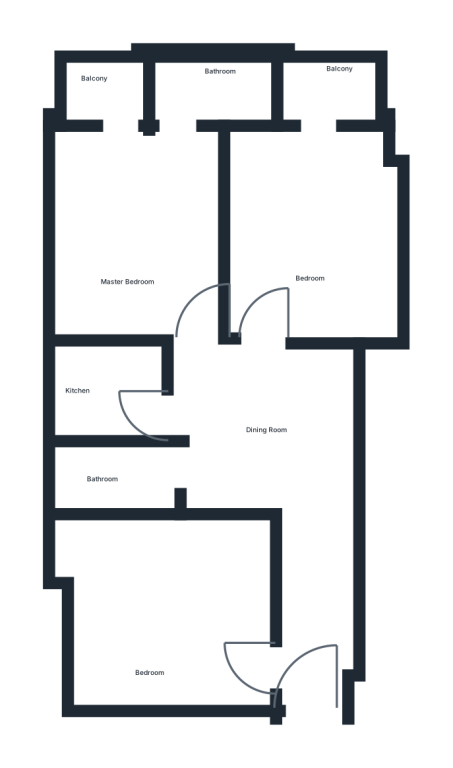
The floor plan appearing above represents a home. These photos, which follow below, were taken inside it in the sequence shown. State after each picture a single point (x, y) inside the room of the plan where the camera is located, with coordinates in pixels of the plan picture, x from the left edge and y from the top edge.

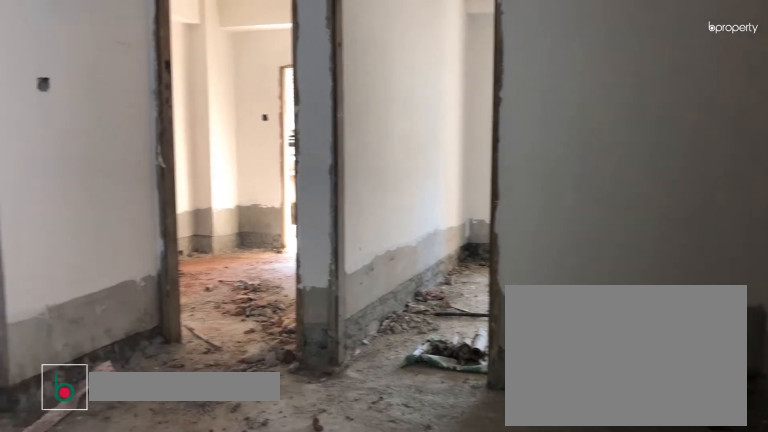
(276, 419)
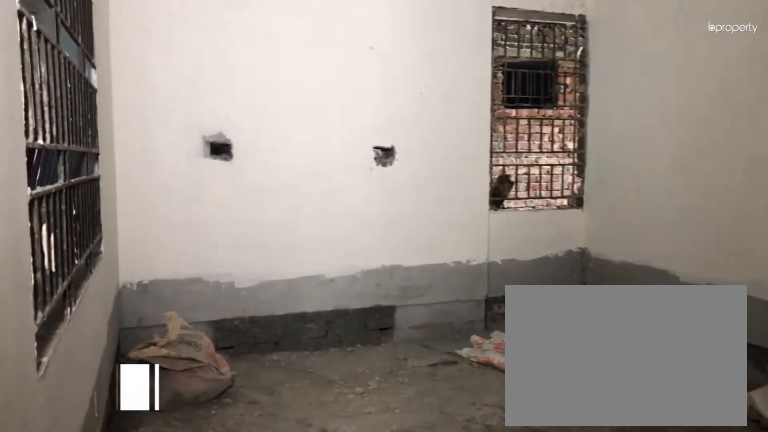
(153, 620)
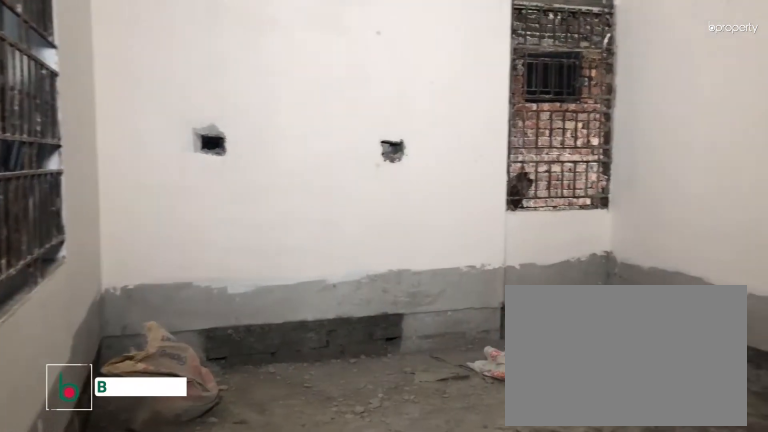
(153, 620)
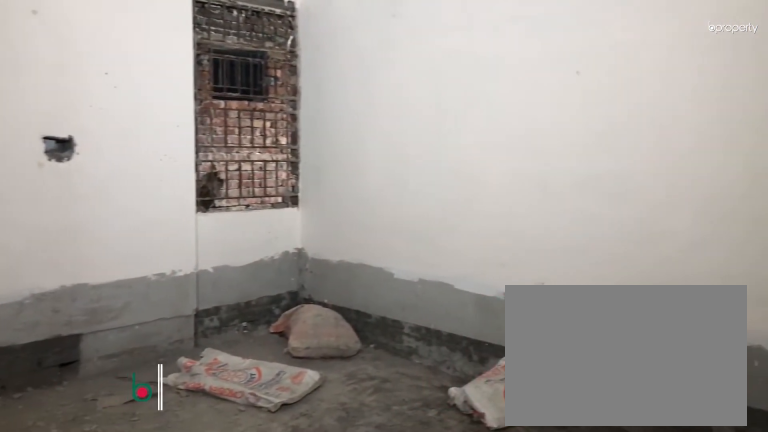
(153, 620)
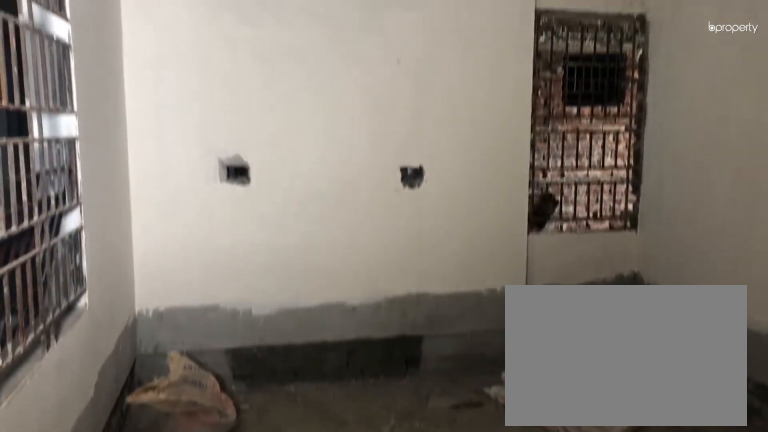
(155, 622)
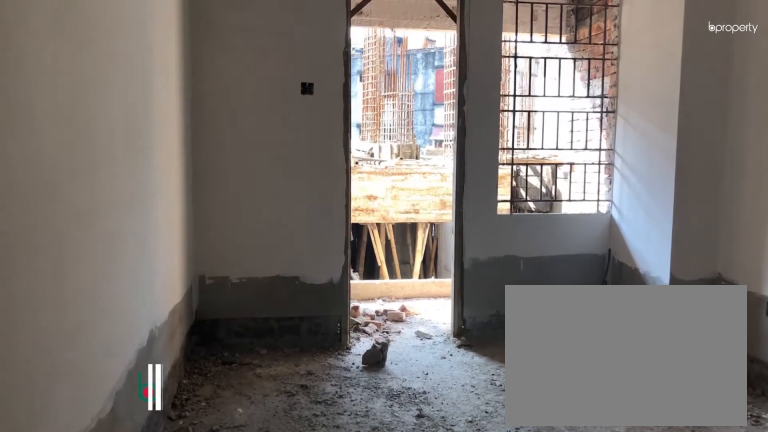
(299, 223)
